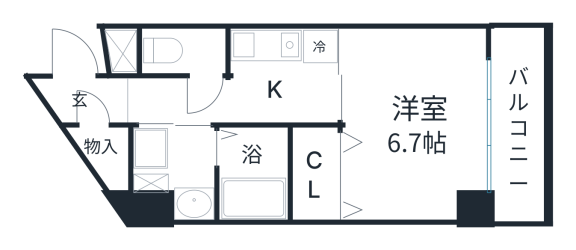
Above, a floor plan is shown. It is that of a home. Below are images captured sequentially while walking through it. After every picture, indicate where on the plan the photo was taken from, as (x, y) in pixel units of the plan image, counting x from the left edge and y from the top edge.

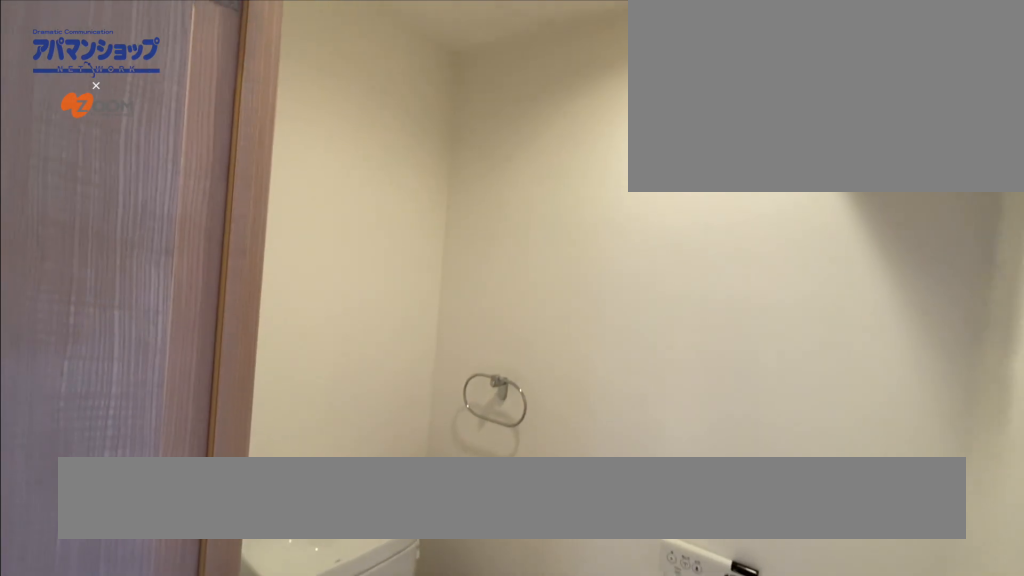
(228, 86)
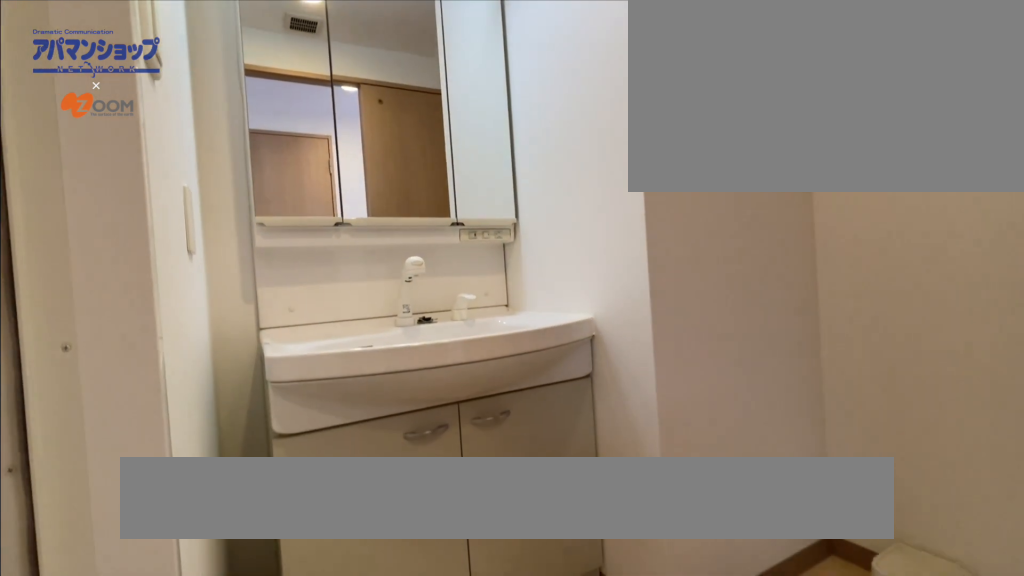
(192, 100)
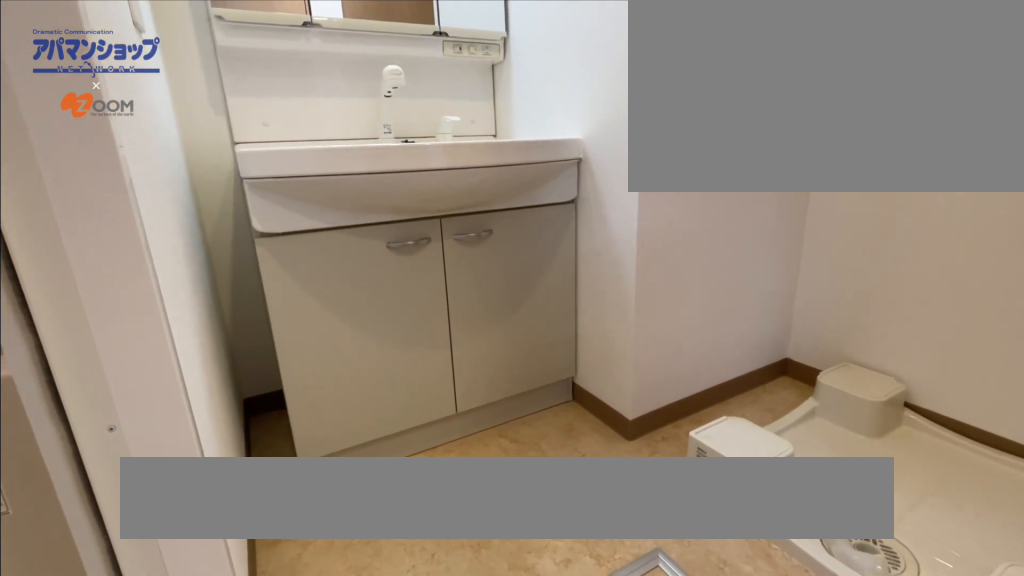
(192, 100)
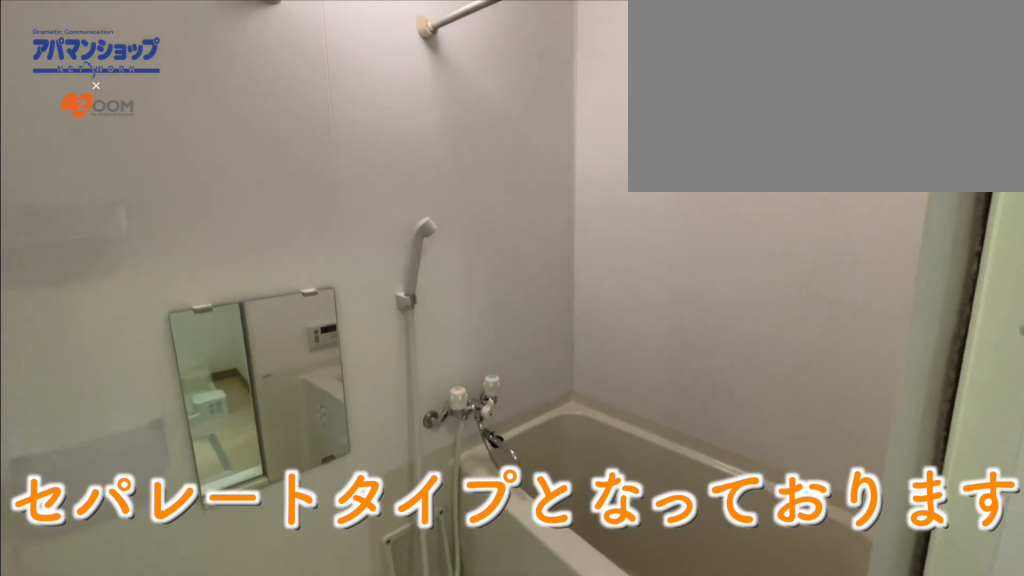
(198, 122)
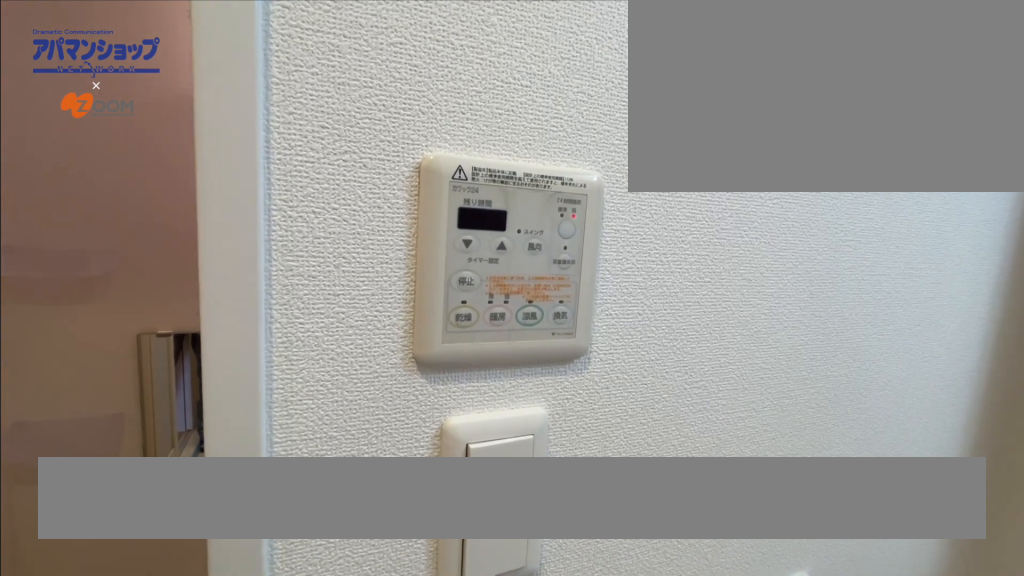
(198, 122)
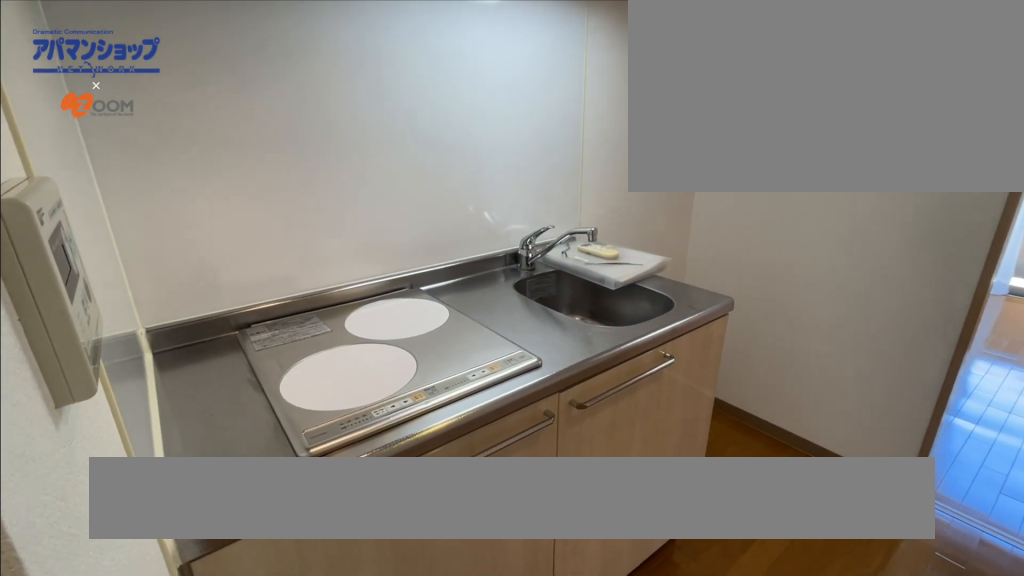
(231, 98)
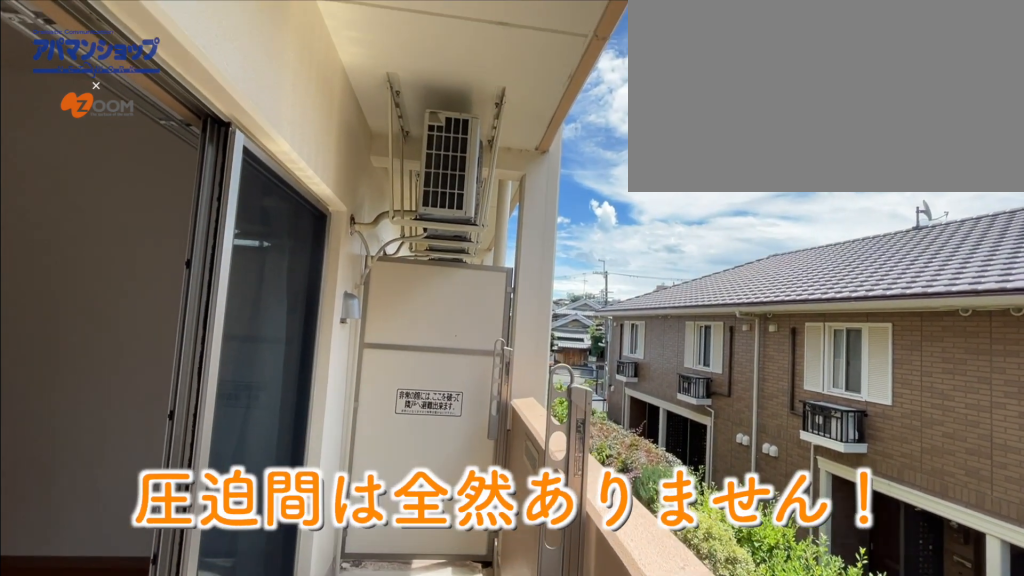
(524, 200)
